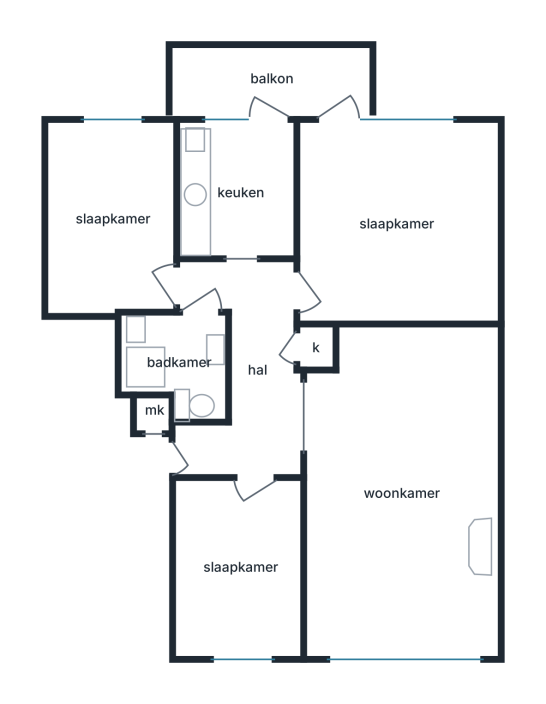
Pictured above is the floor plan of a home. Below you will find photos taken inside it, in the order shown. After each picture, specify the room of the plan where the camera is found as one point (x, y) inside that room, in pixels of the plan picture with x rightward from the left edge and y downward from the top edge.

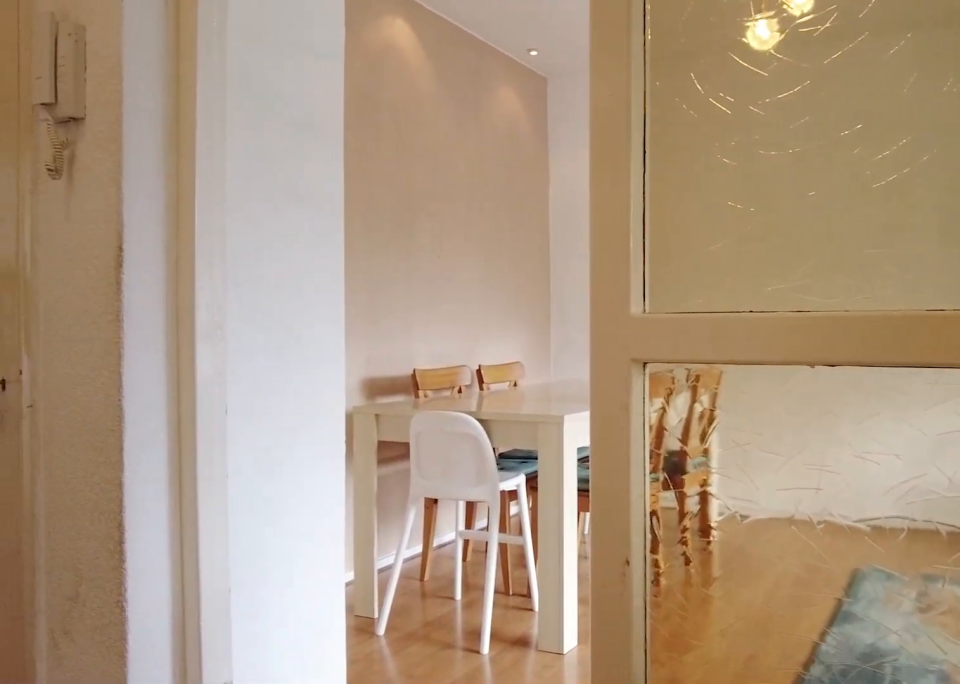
(249, 369)
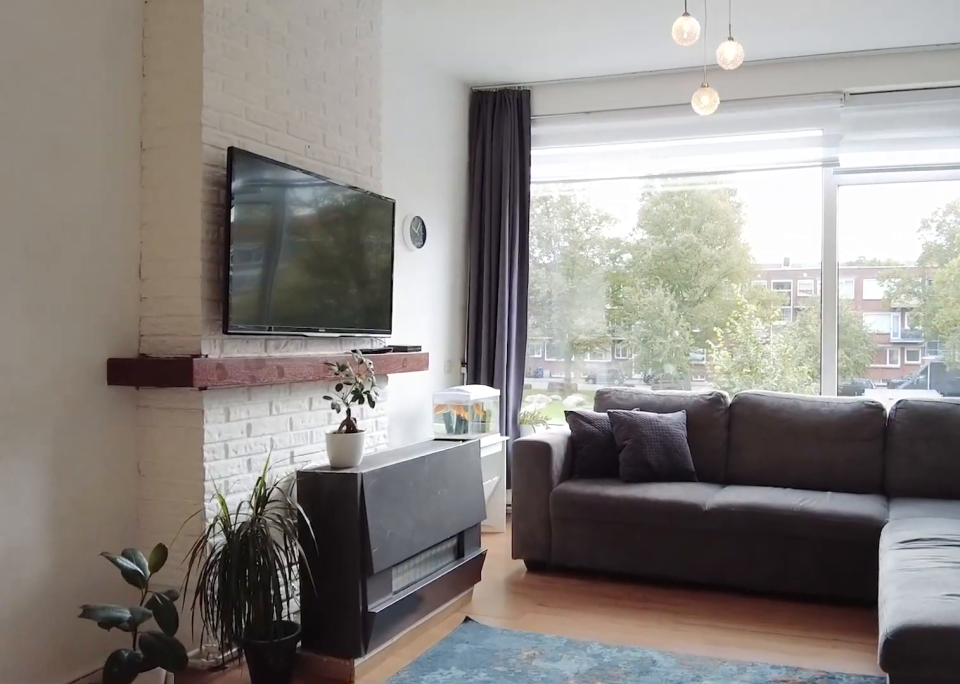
(401, 491)
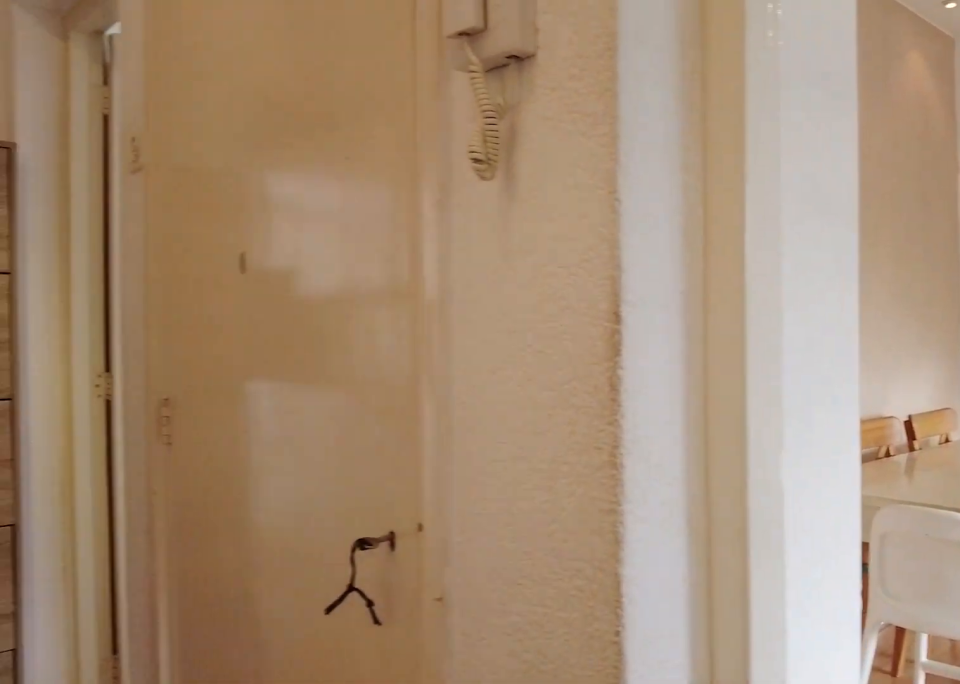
(249, 369)
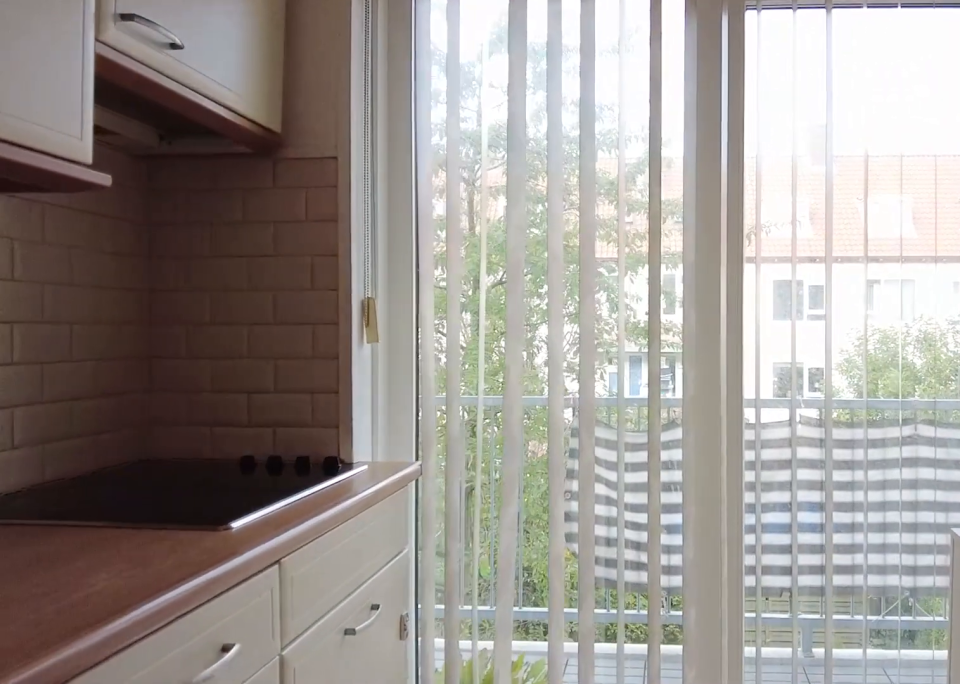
(238, 193)
